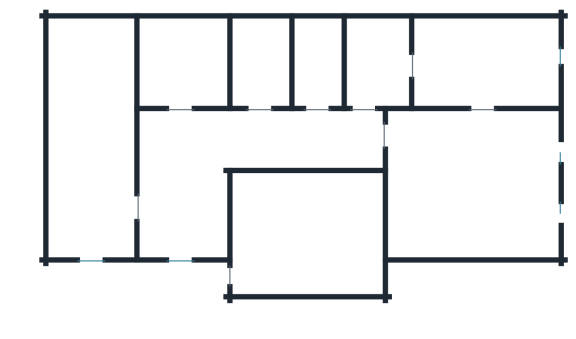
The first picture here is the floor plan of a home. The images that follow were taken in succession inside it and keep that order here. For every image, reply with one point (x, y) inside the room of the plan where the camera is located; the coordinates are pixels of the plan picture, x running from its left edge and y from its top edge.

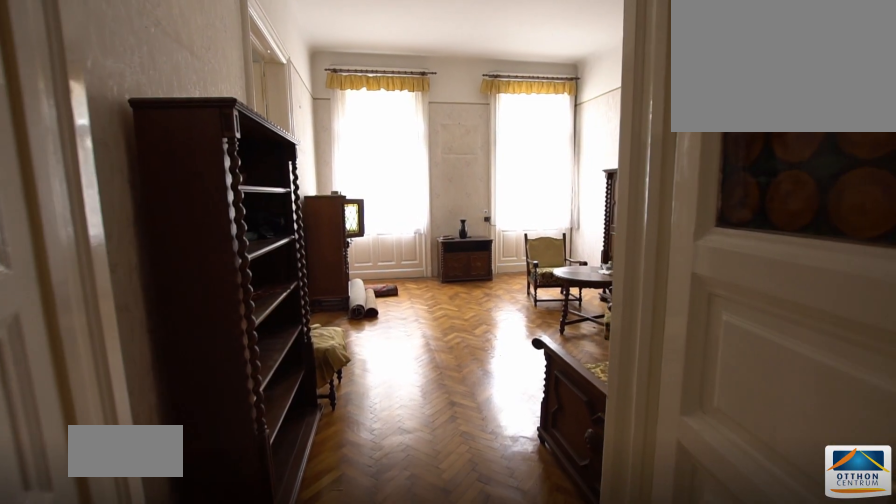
(475, 187)
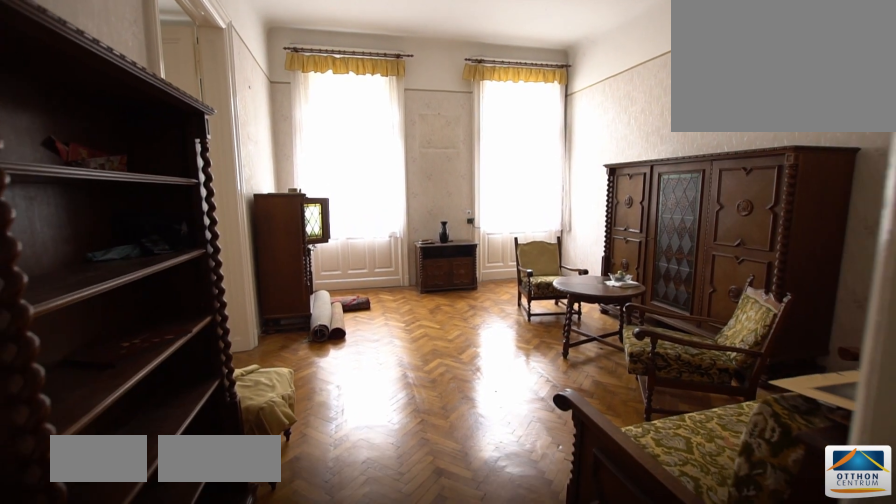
(475, 188)
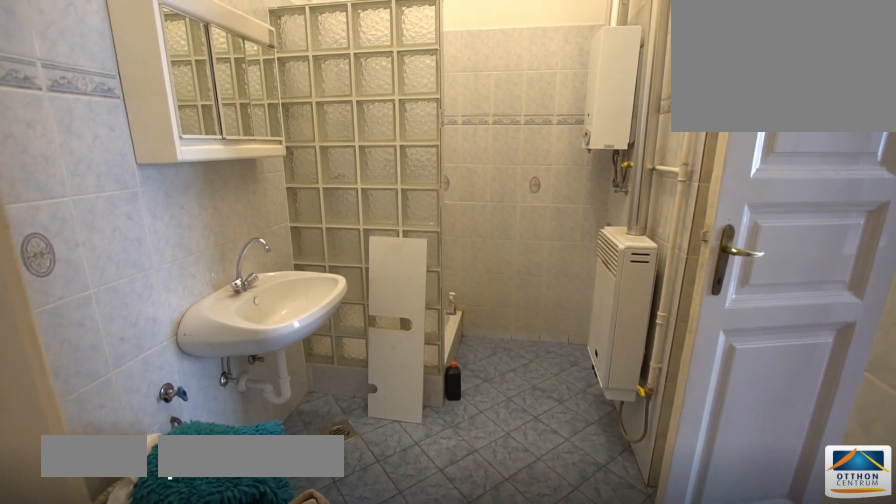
(376, 62)
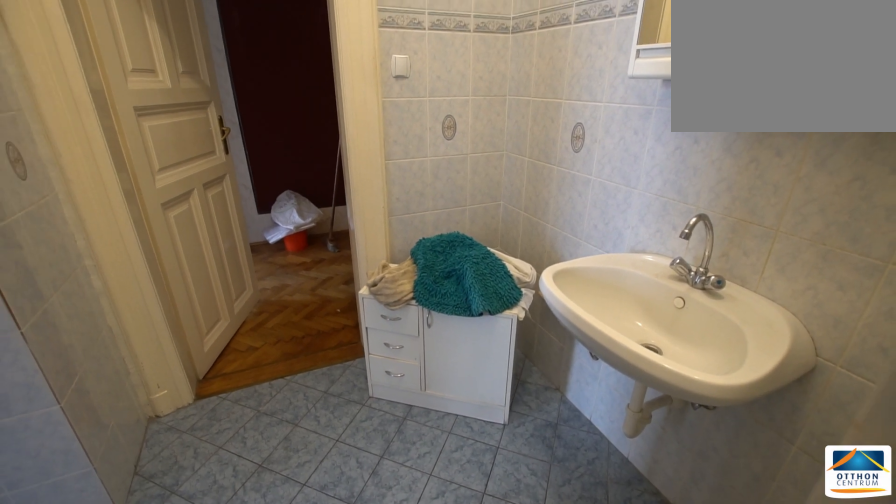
(376, 61)
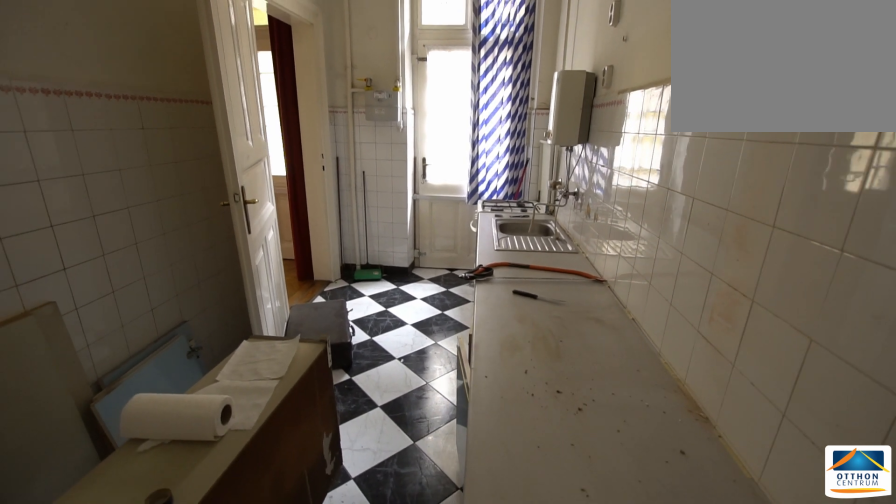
(93, 139)
